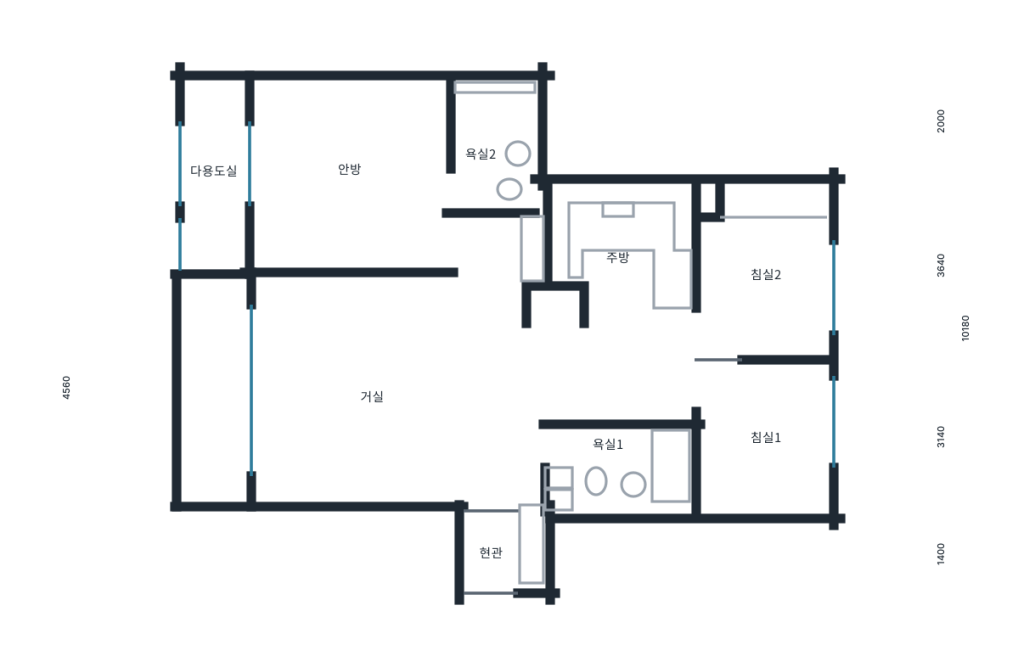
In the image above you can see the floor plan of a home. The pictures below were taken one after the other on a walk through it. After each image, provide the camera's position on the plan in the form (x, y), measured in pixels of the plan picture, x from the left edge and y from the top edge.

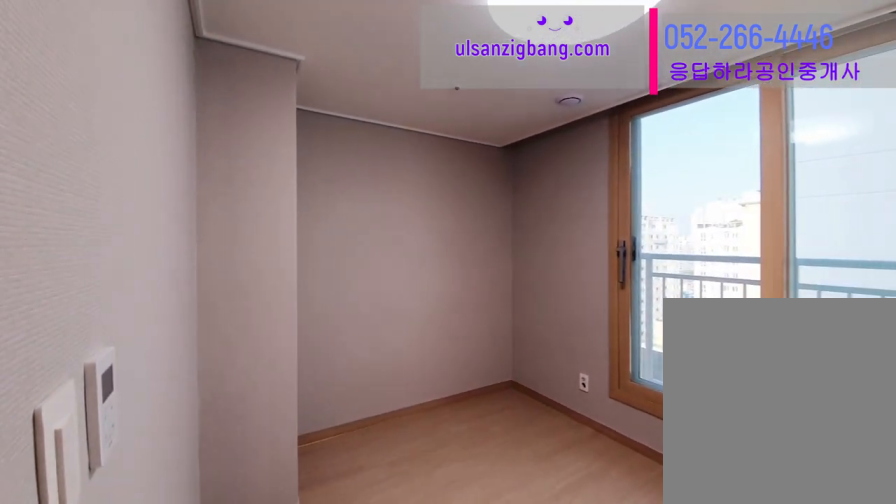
(785, 283)
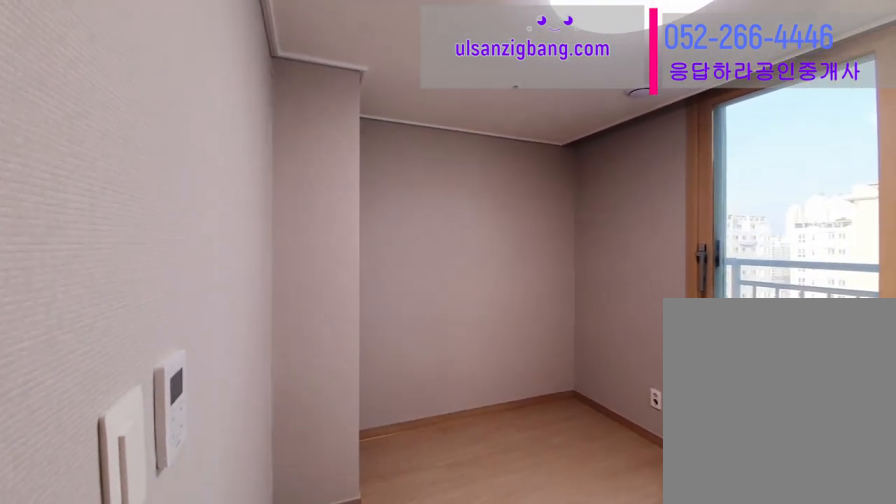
(783, 285)
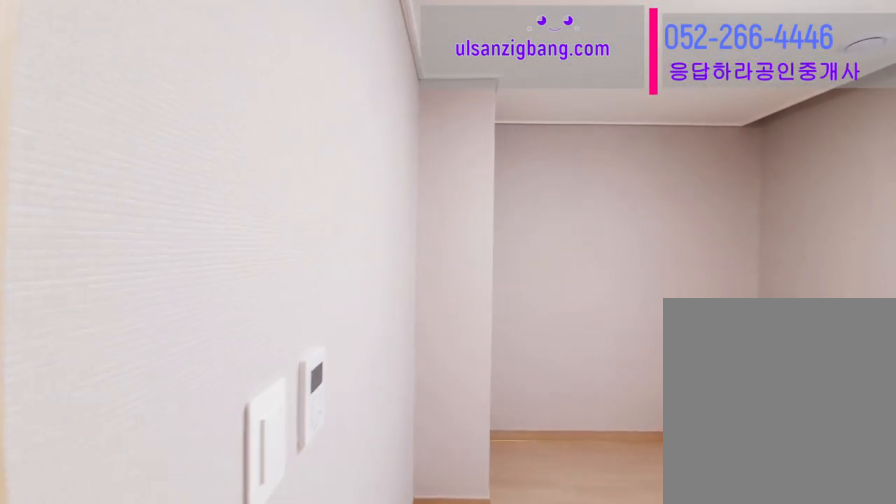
(783, 285)
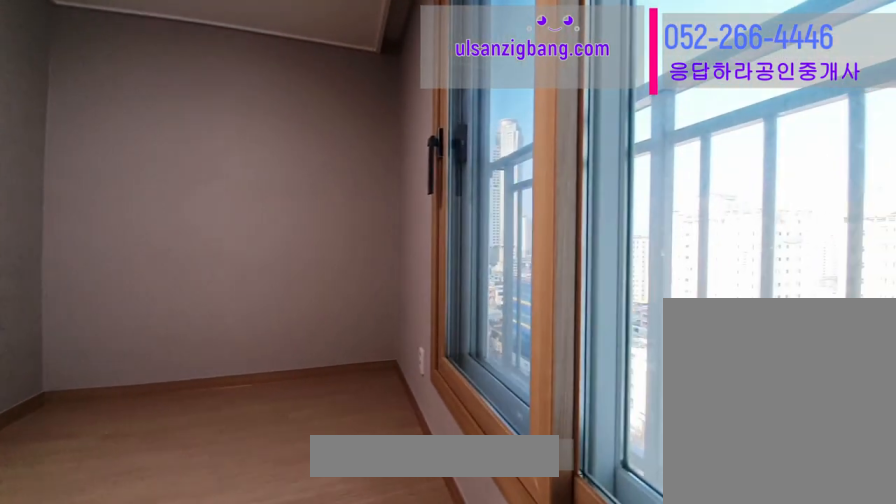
(784, 284)
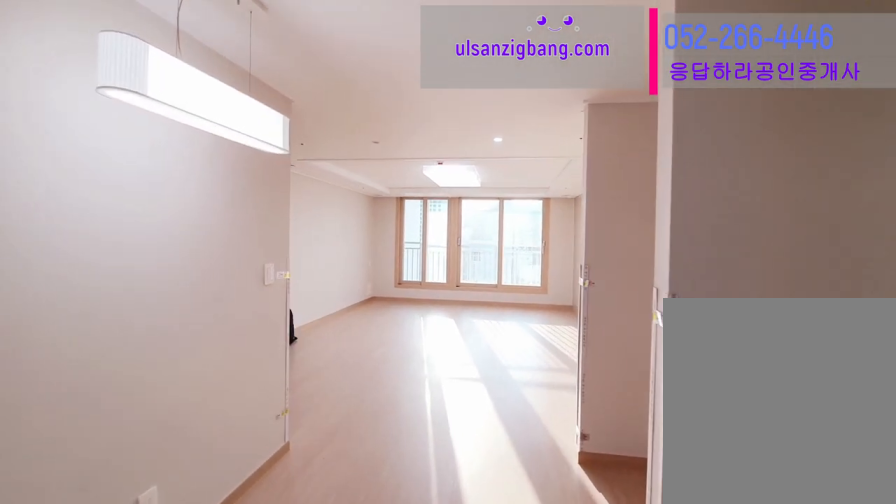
(545, 354)
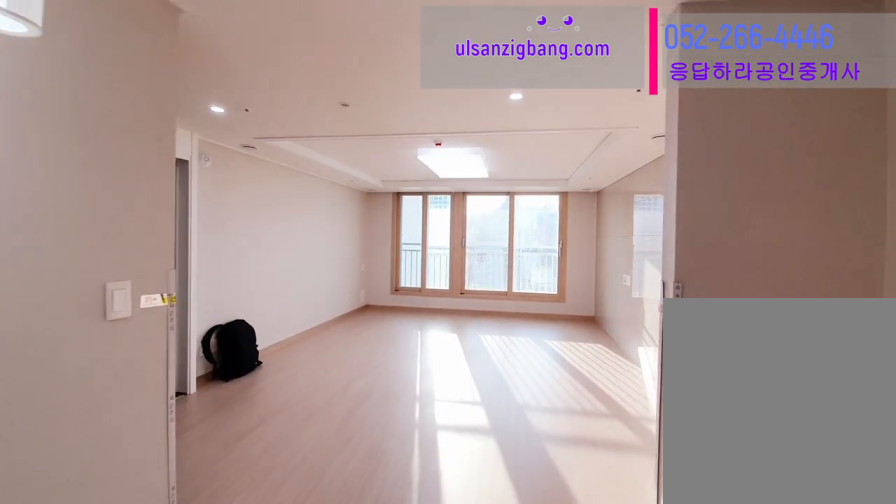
(544, 354)
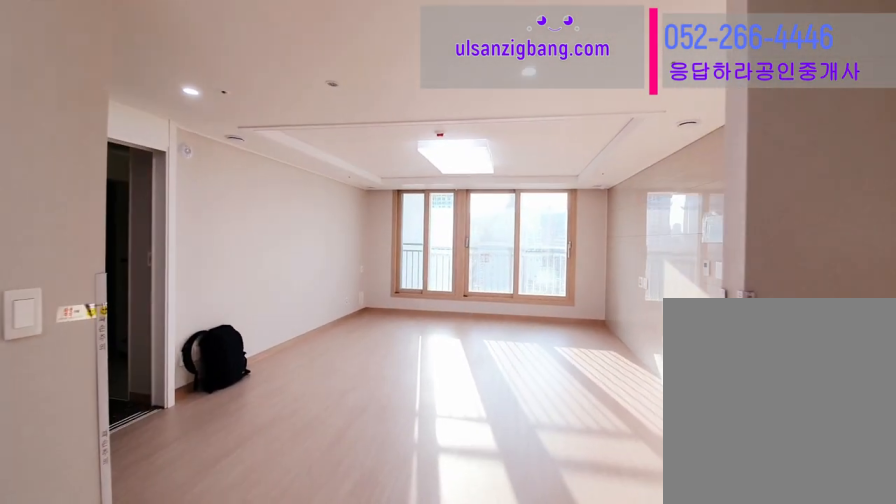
(545, 353)
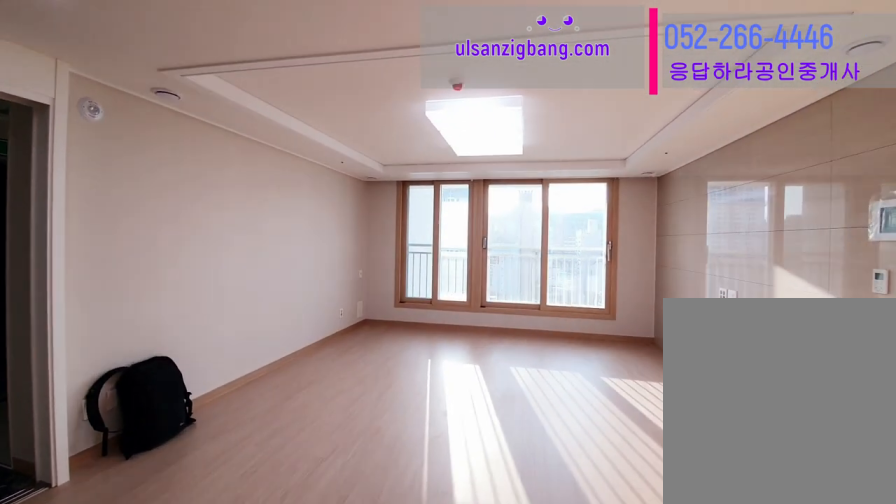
(545, 353)
